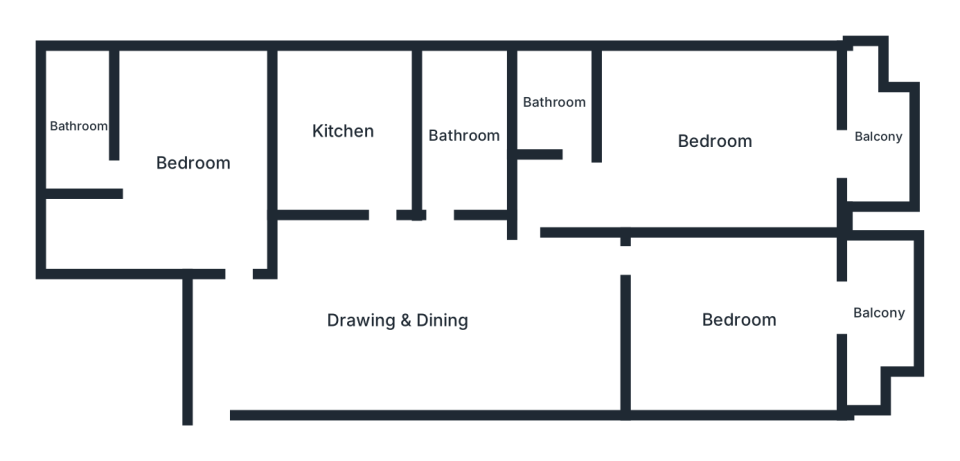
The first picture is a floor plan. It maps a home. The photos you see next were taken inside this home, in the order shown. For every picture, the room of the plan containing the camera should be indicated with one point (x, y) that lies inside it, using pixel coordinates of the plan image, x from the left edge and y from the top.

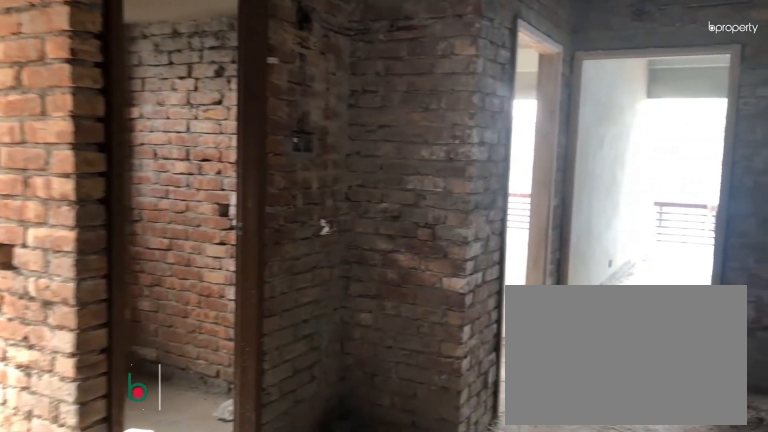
(396, 321)
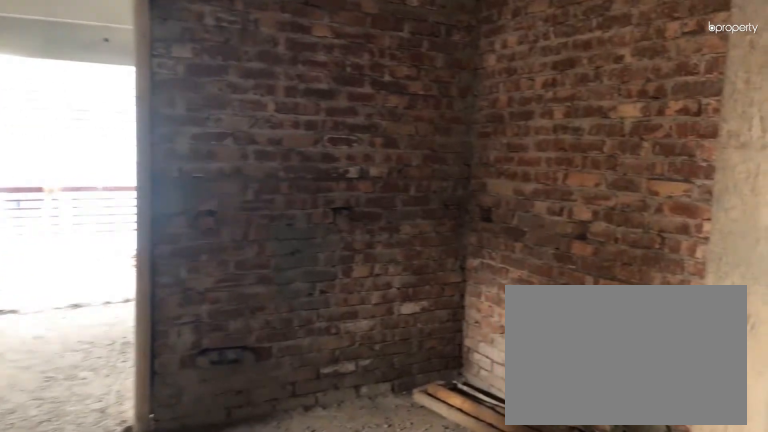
(396, 321)
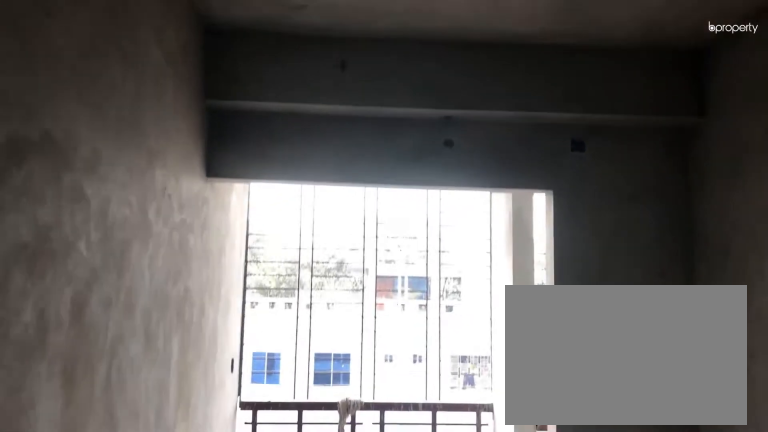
(738, 320)
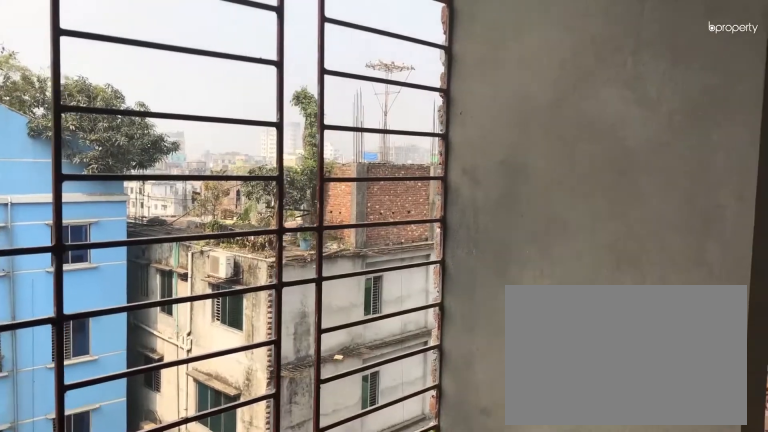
(878, 310)
